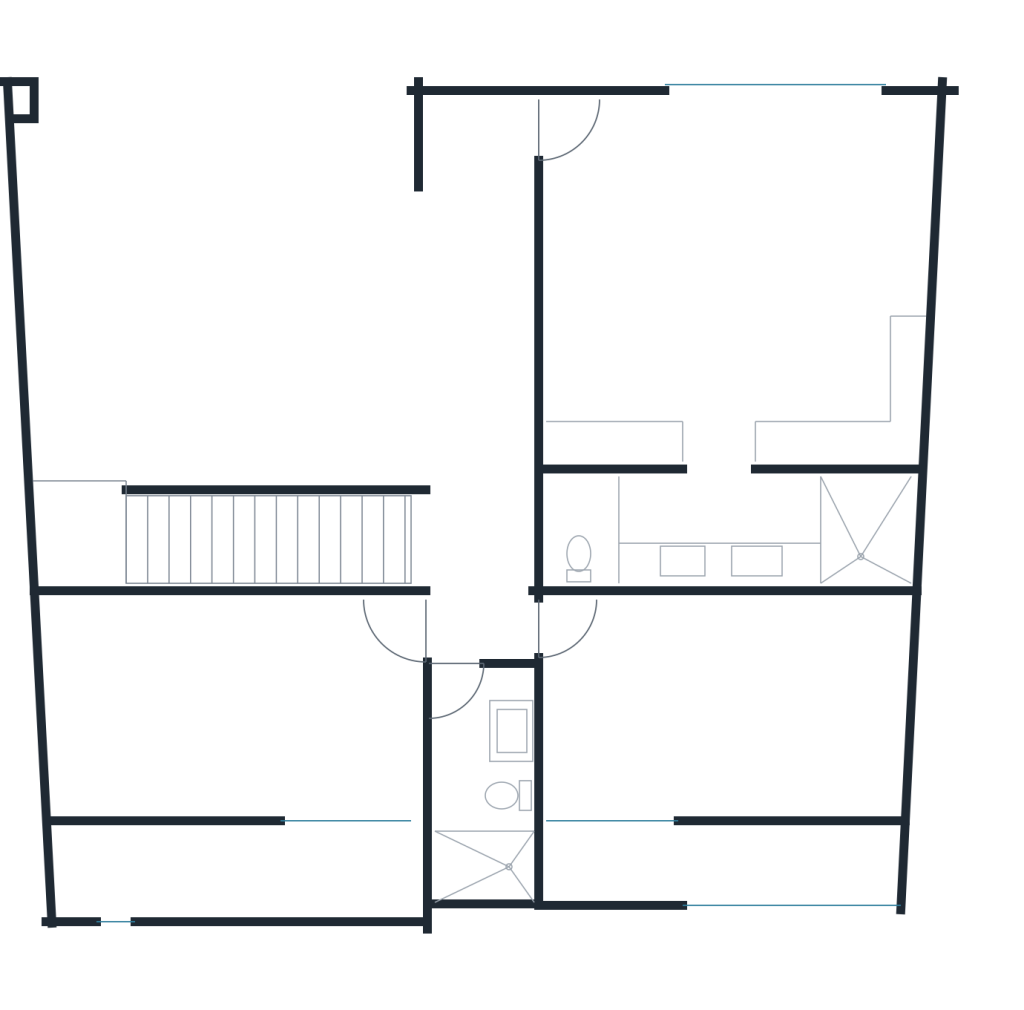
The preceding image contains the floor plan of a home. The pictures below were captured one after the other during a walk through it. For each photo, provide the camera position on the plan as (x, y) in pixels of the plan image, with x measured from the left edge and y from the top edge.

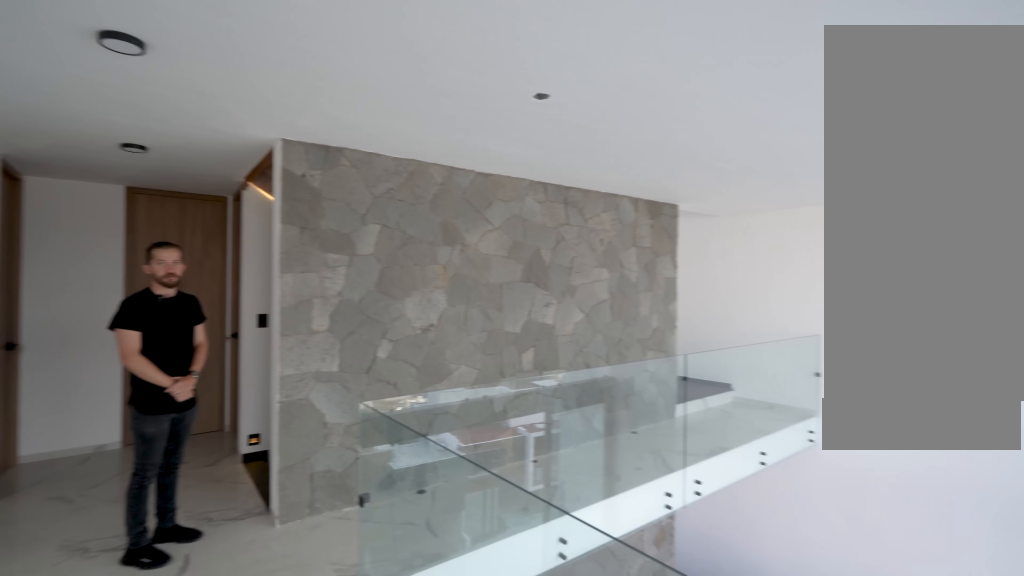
(478, 347)
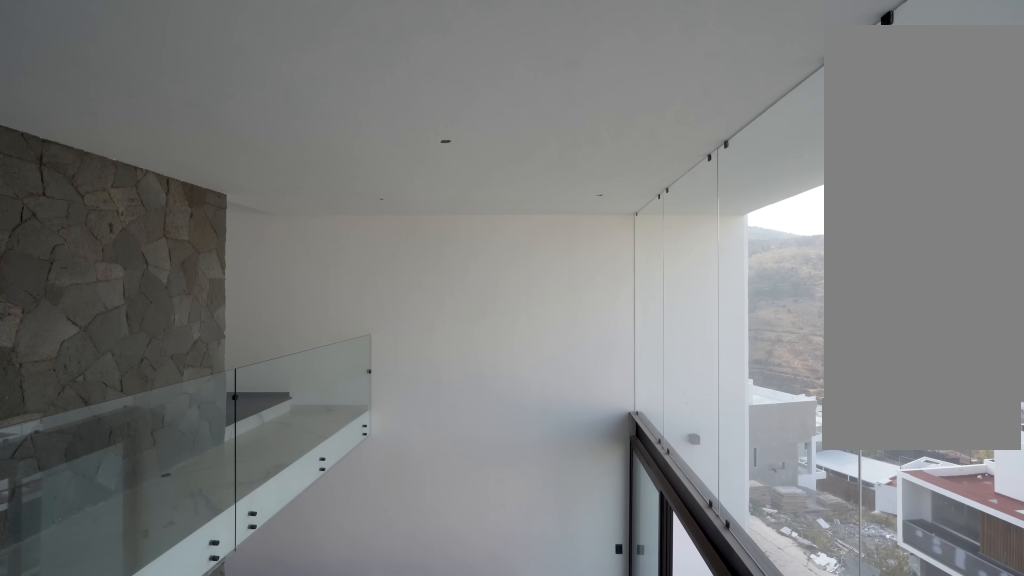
(444, 252)
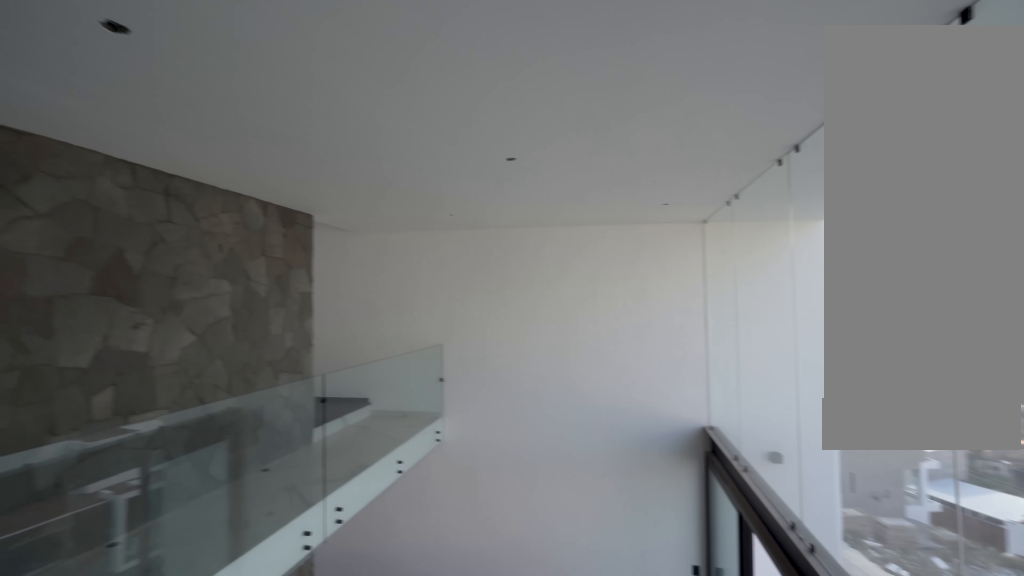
(437, 246)
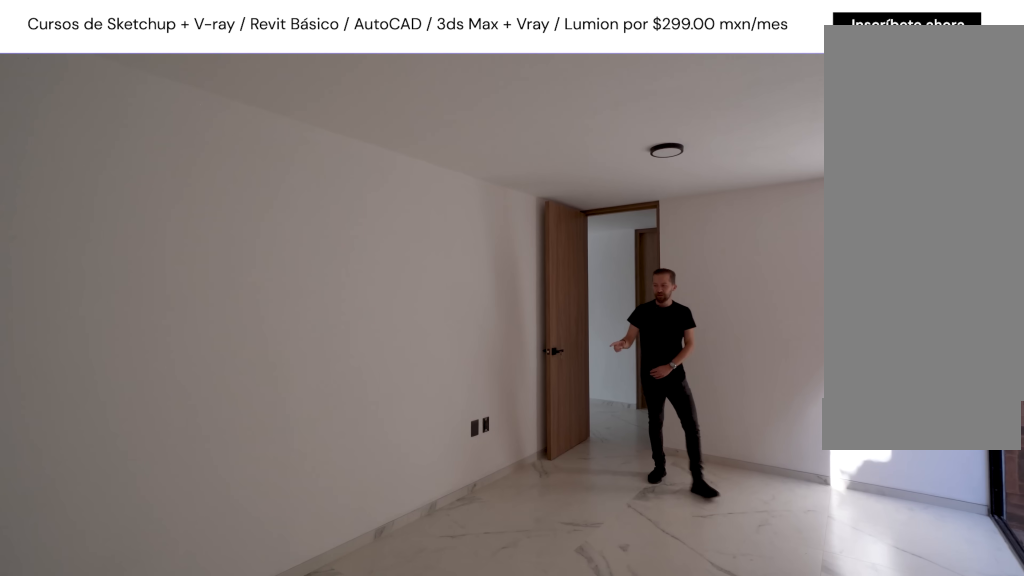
(246, 759)
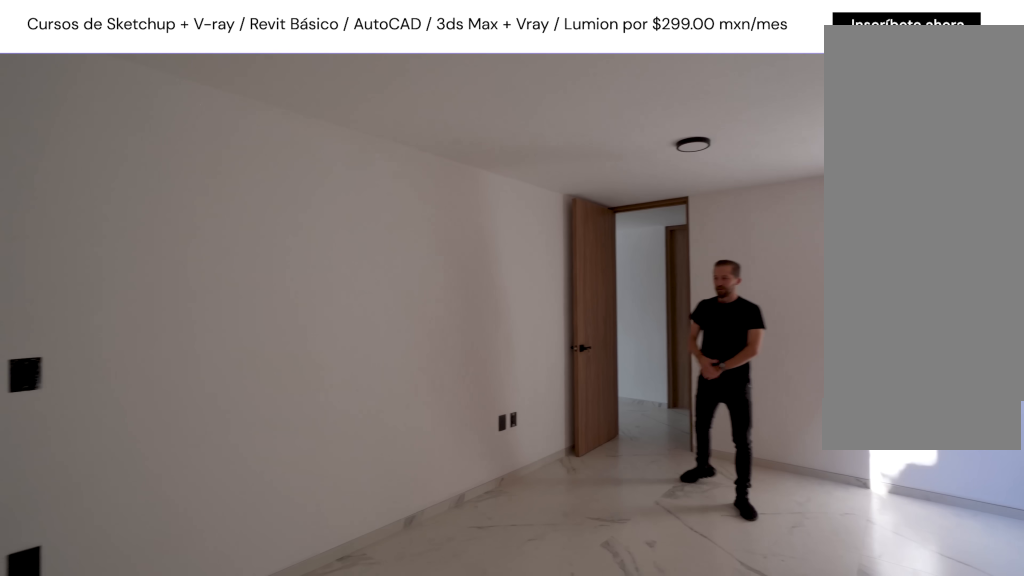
(211, 742)
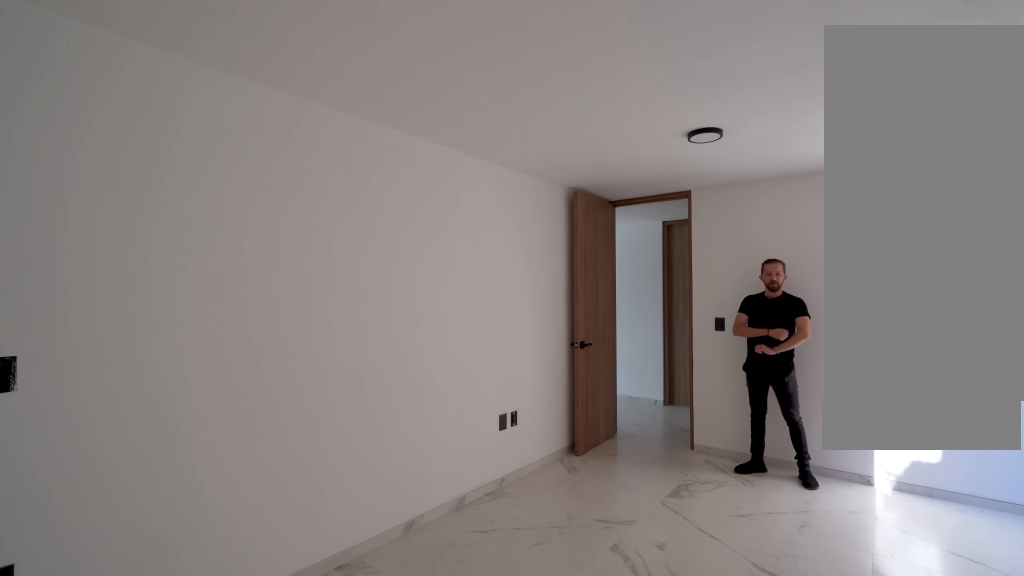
(132, 767)
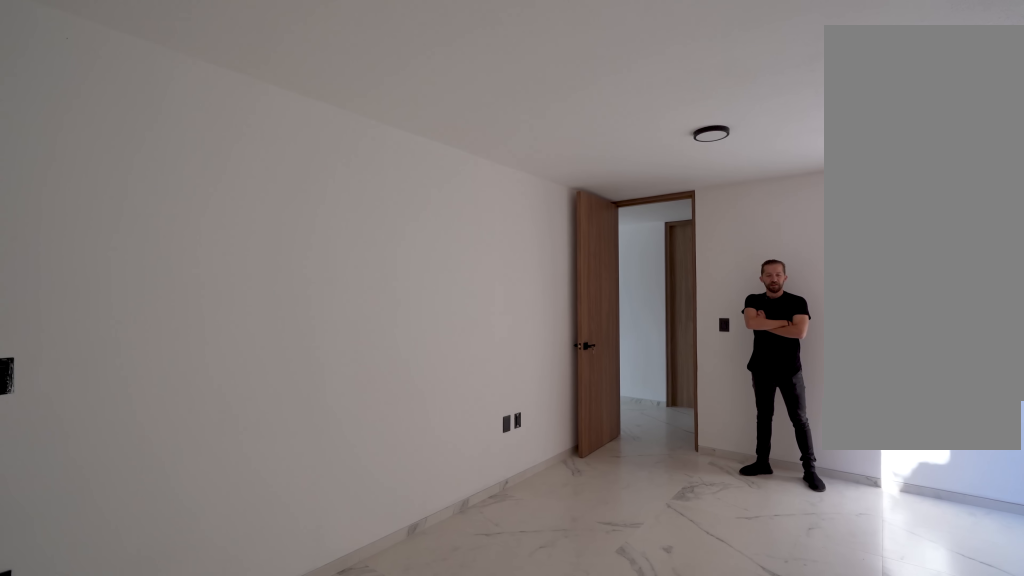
(132, 767)
